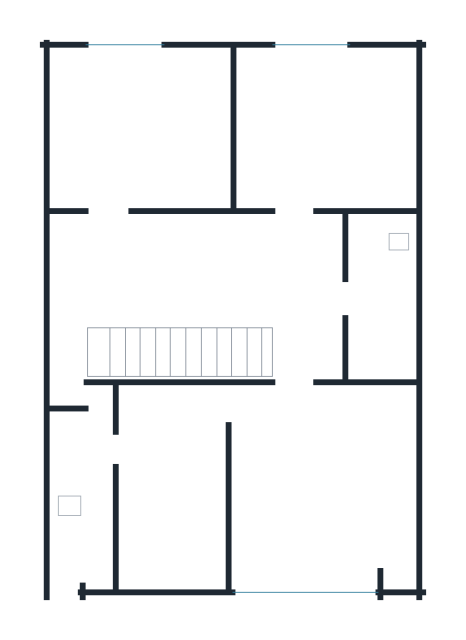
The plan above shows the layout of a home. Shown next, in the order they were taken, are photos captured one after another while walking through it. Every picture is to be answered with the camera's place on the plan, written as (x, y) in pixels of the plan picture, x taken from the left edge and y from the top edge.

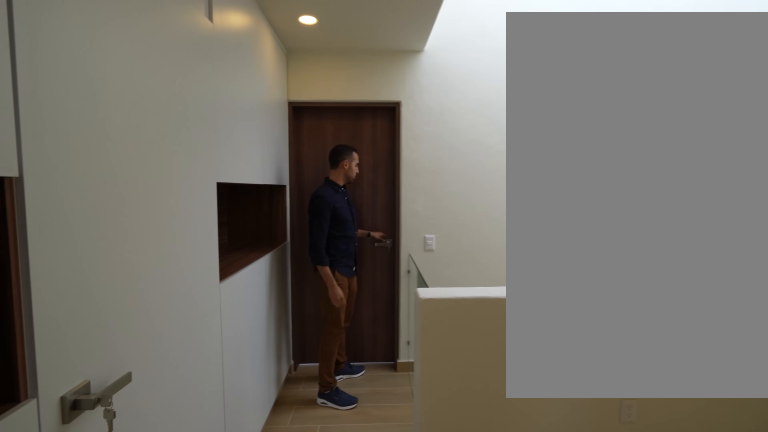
(285, 266)
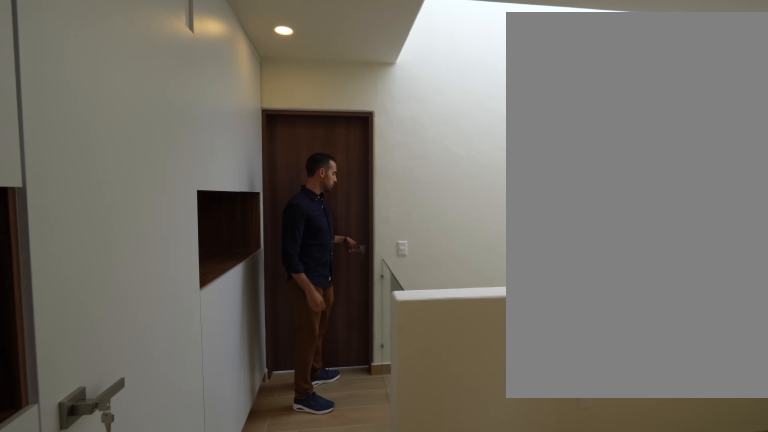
(287, 266)
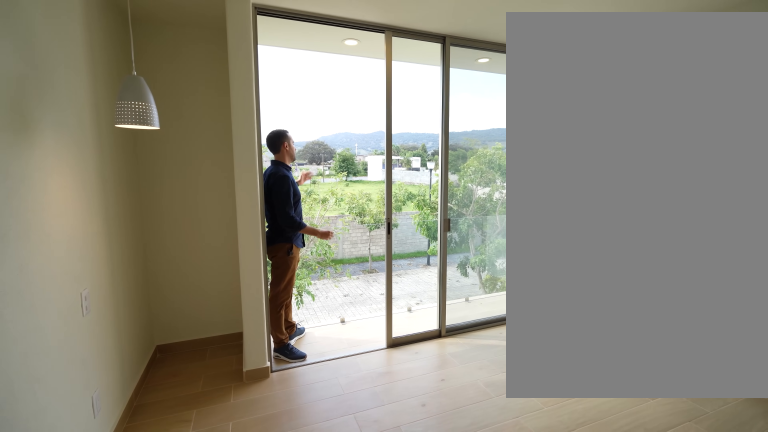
(382, 430)
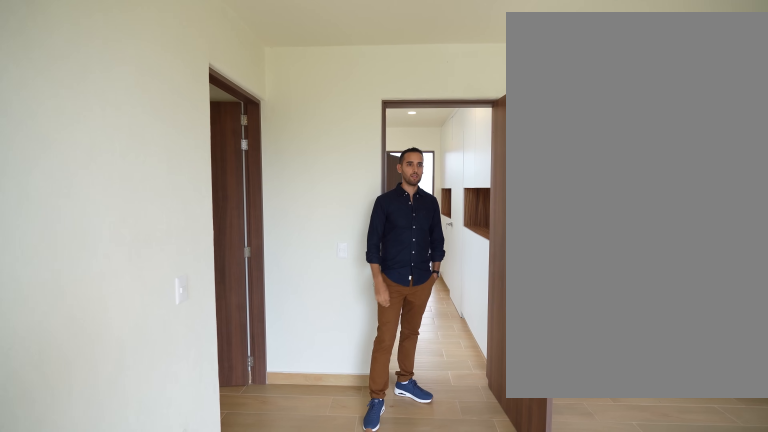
(284, 574)
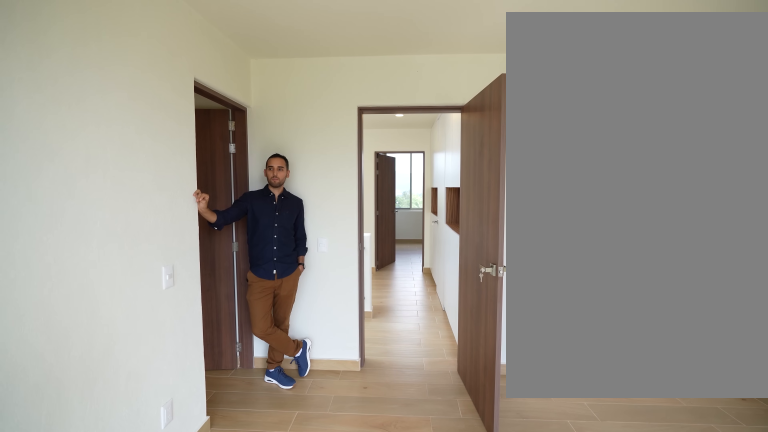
(288, 574)
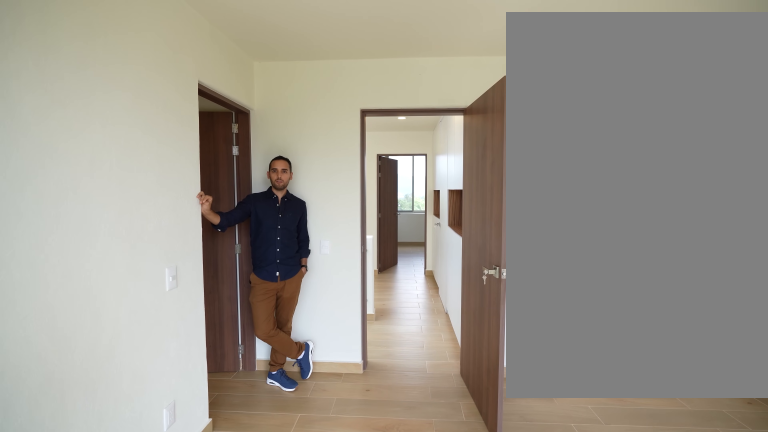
(288, 573)
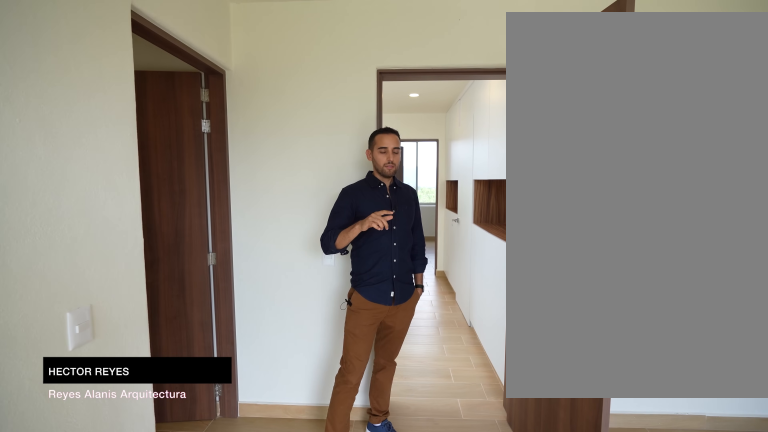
(305, 553)
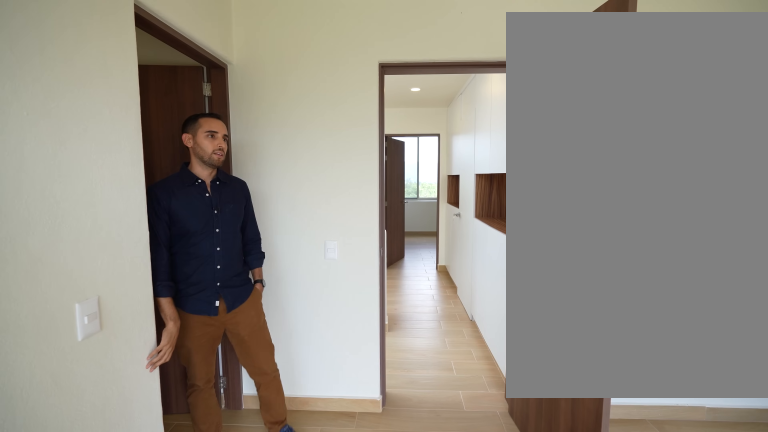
(296, 523)
